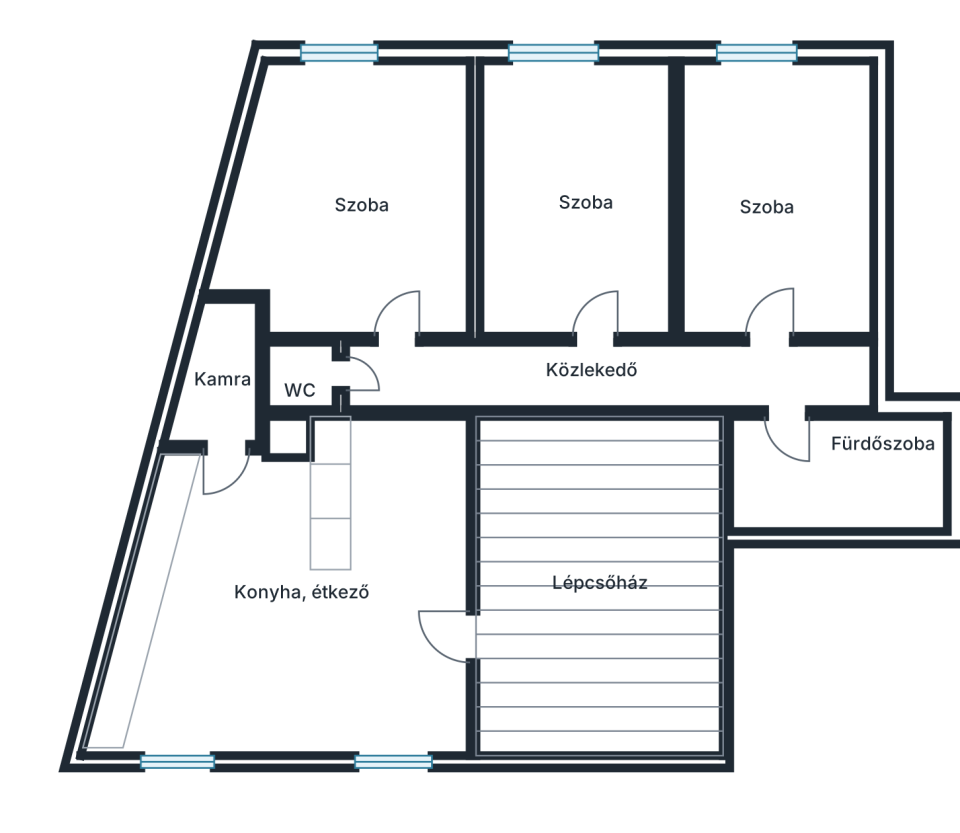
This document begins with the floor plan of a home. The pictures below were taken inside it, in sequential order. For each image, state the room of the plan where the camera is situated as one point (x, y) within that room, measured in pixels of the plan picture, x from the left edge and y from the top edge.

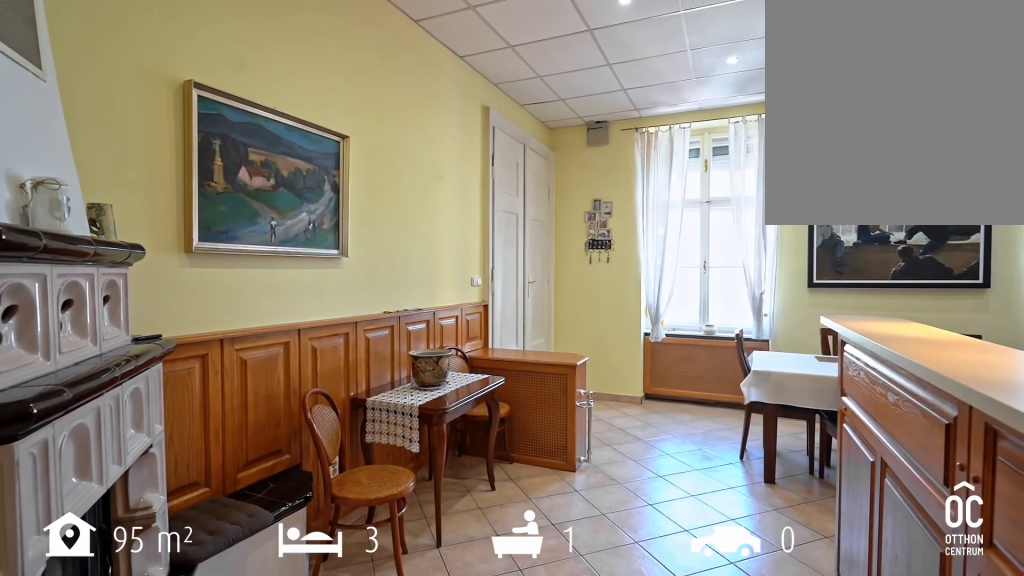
(309, 597)
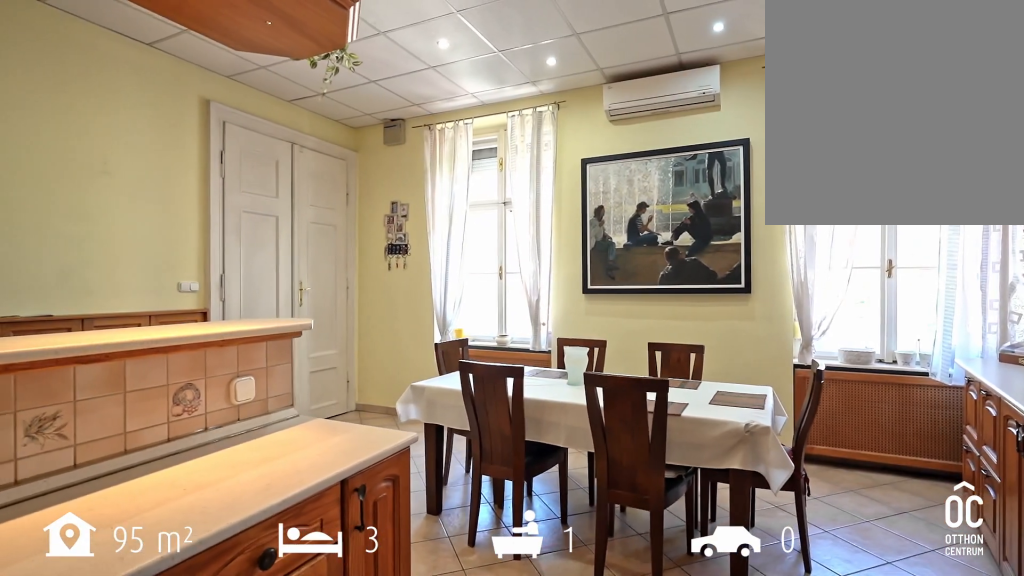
(309, 597)
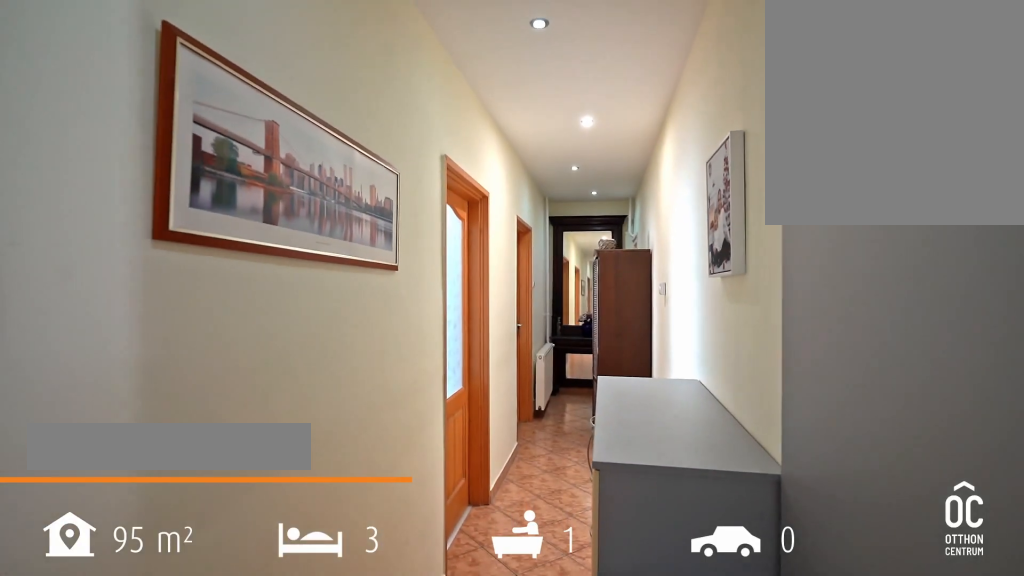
(590, 372)
